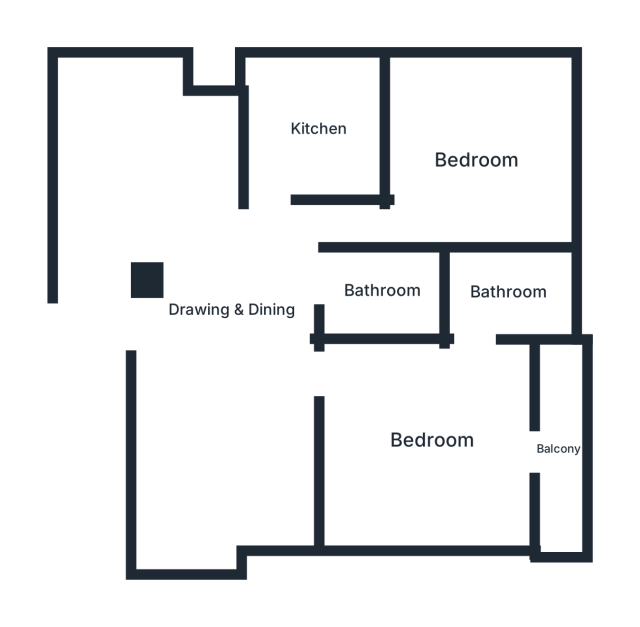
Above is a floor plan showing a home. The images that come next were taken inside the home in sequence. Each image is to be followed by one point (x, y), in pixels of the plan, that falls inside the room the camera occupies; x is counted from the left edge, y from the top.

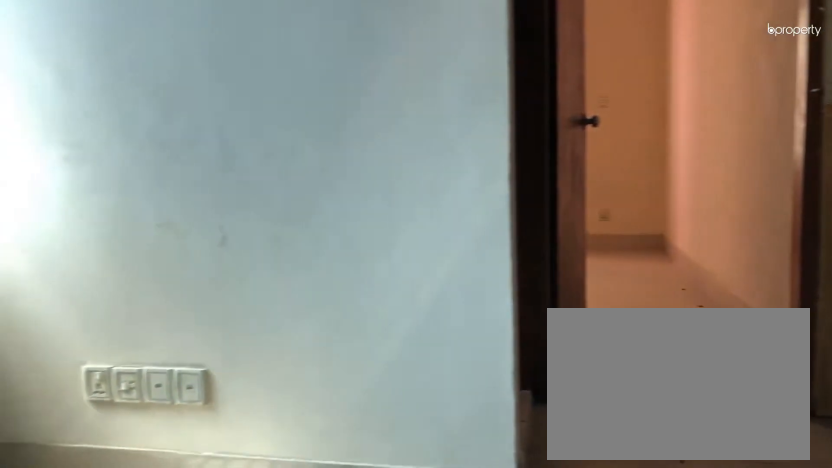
(230, 305)
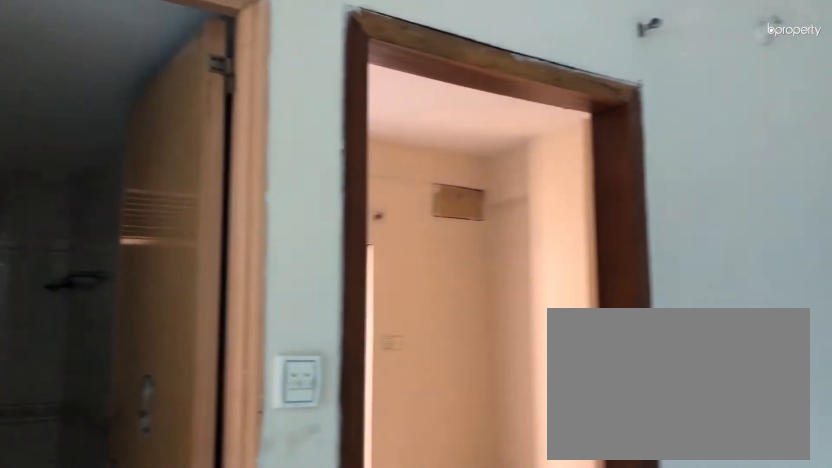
(230, 305)
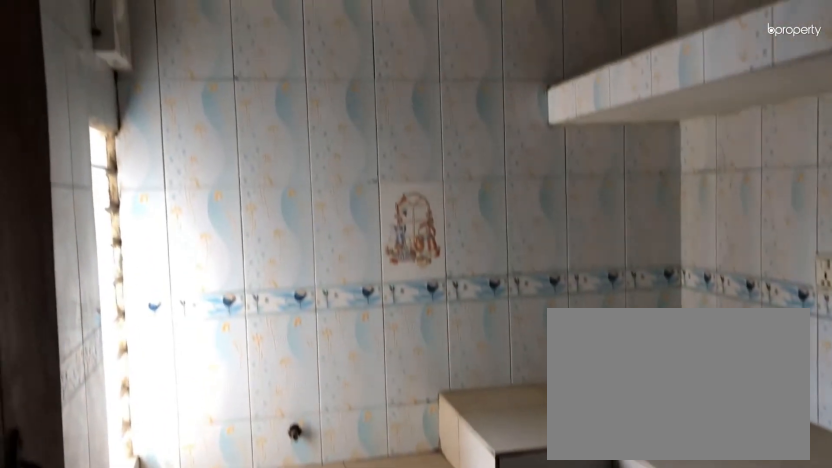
(317, 129)
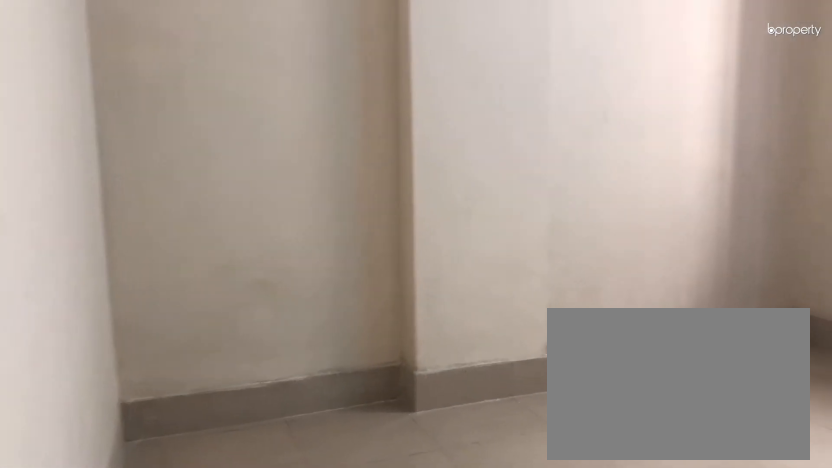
(477, 158)
